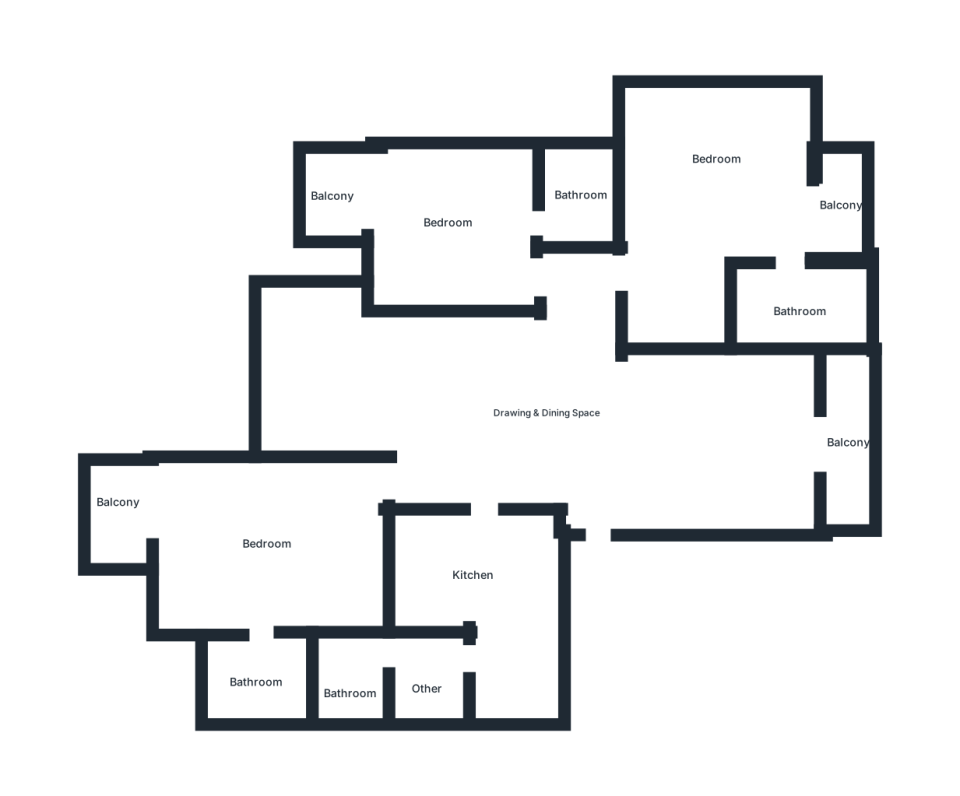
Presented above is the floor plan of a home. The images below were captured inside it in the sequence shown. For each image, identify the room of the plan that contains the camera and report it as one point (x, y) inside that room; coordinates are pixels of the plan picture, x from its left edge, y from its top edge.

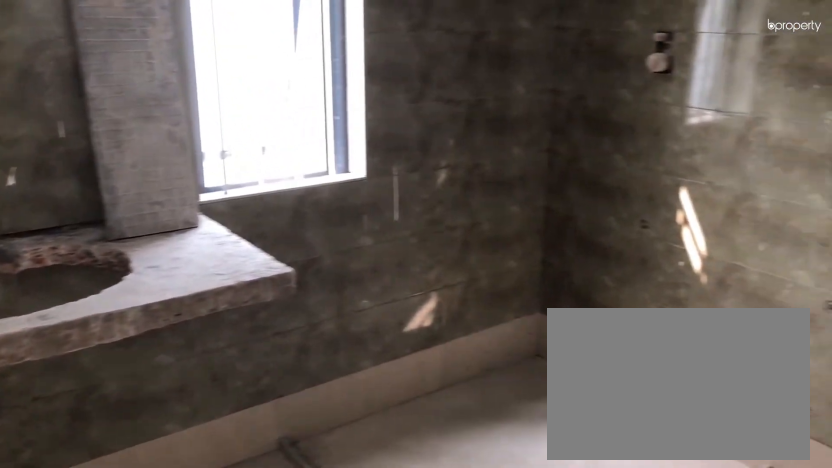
(272, 675)
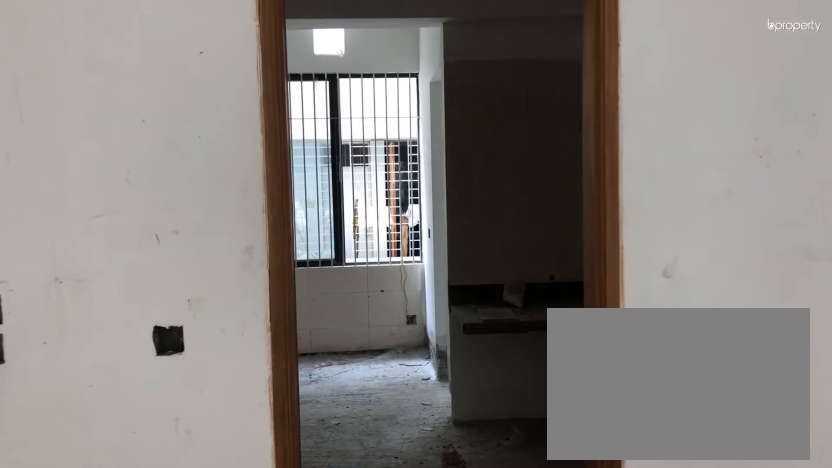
(484, 482)
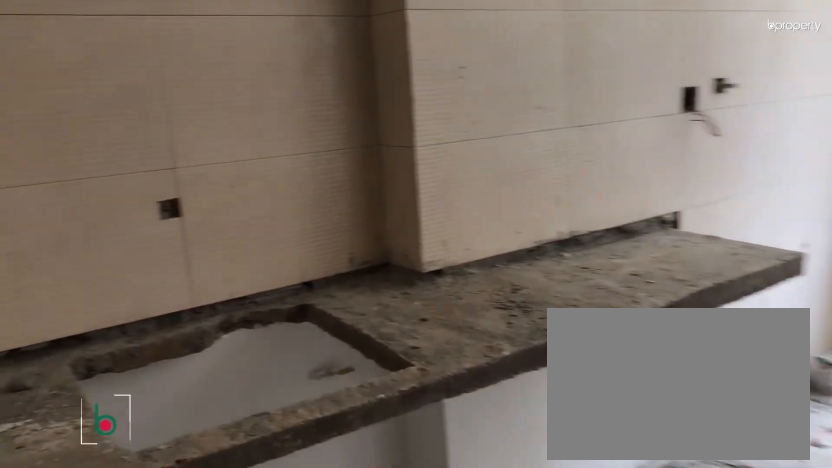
(482, 582)
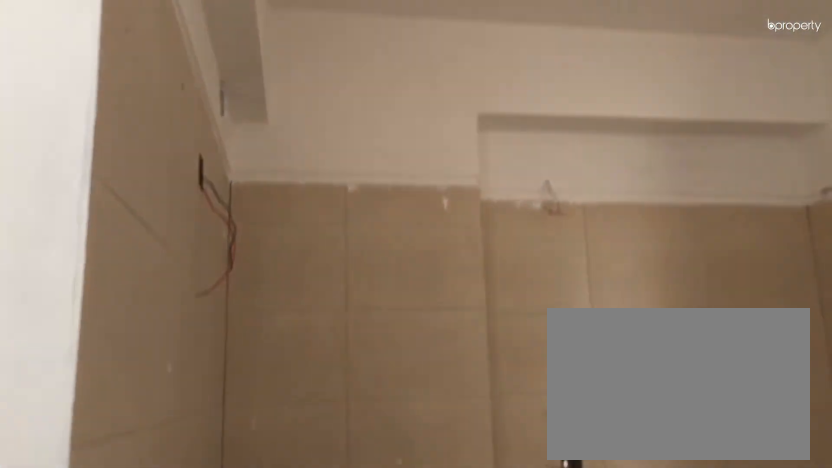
(483, 582)
